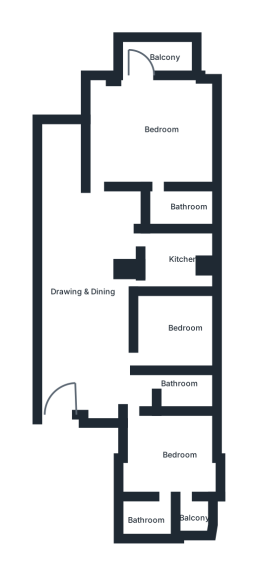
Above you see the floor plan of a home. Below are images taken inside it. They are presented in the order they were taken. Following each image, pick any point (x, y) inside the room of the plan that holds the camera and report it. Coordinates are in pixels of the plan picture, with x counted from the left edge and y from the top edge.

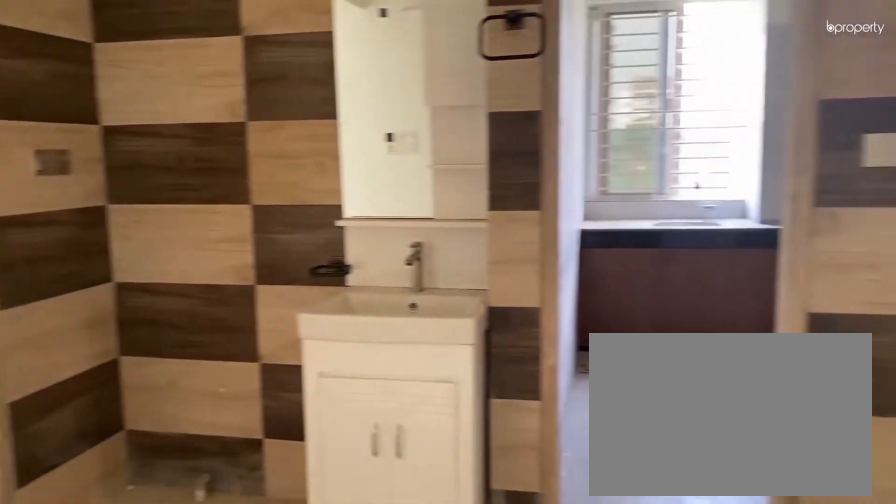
(86, 318)
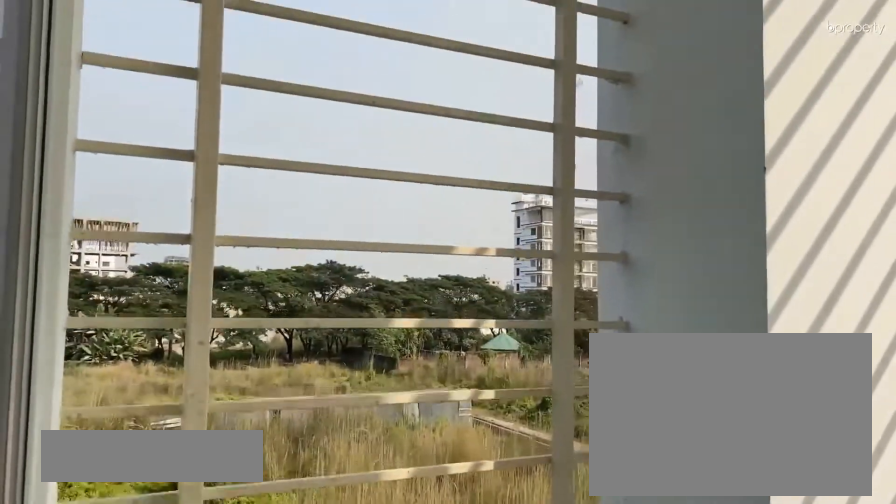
(191, 514)
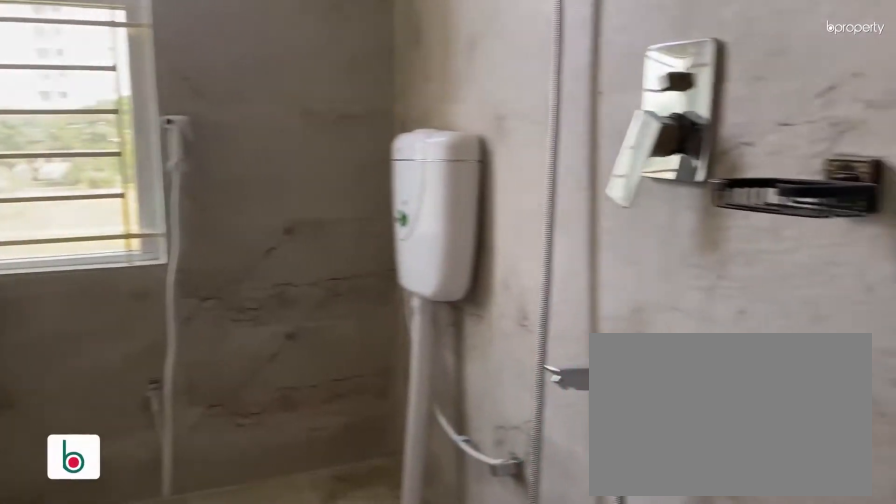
(177, 386)
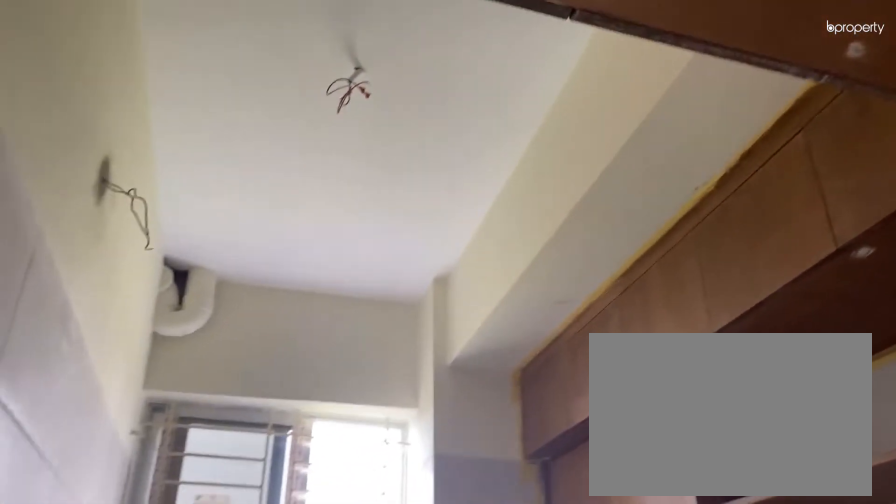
(173, 254)
